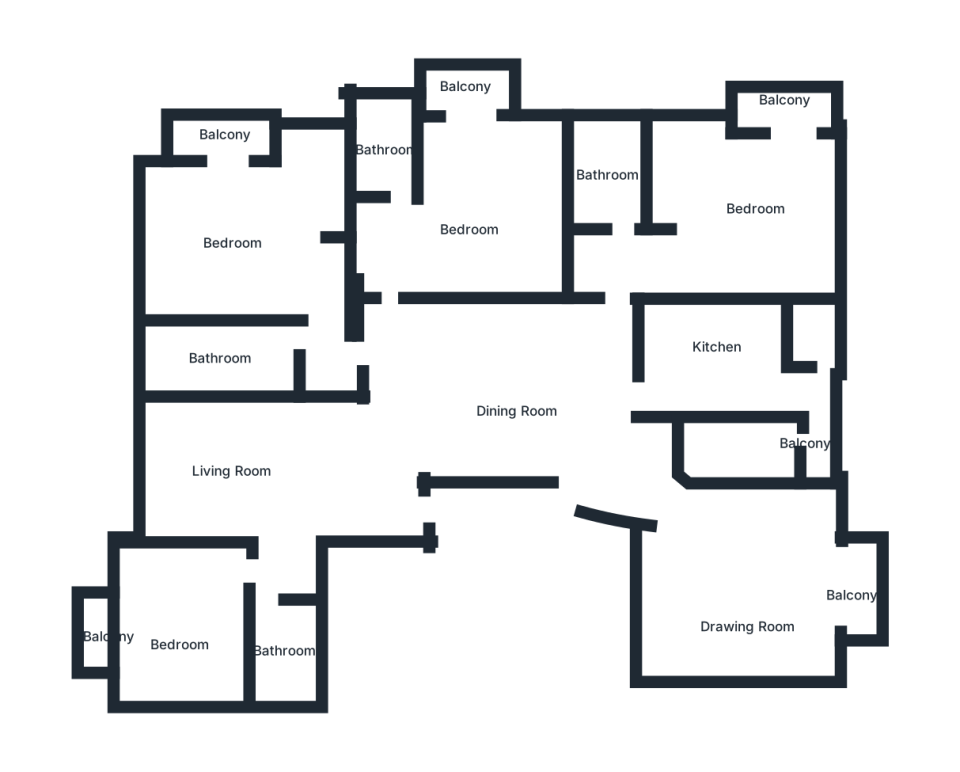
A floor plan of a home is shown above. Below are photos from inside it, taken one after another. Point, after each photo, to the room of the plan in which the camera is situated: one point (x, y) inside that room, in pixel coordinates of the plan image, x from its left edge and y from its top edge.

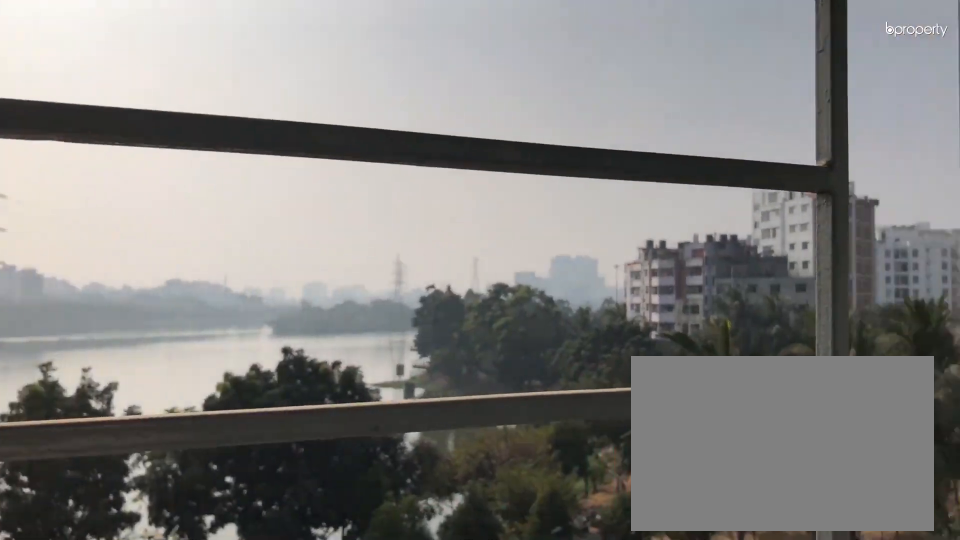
(793, 111)
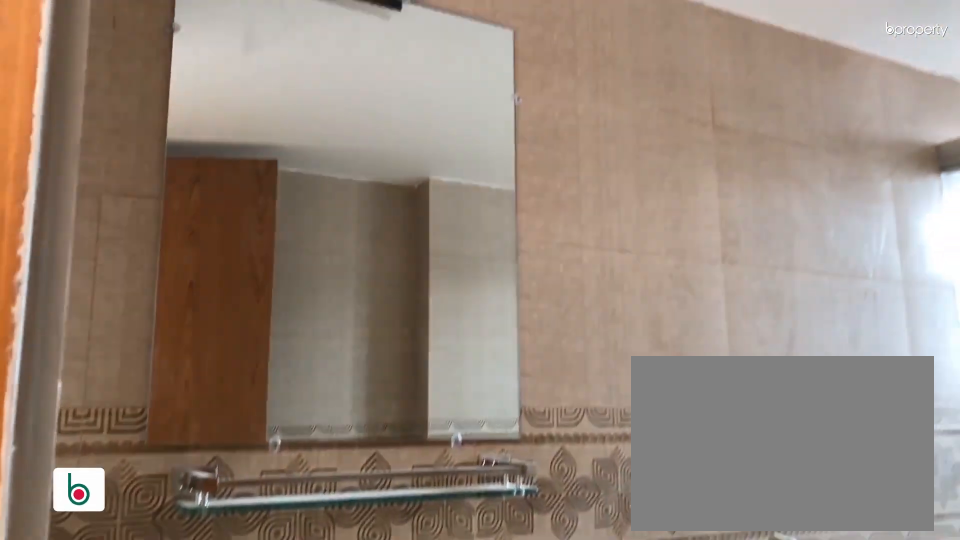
(615, 168)
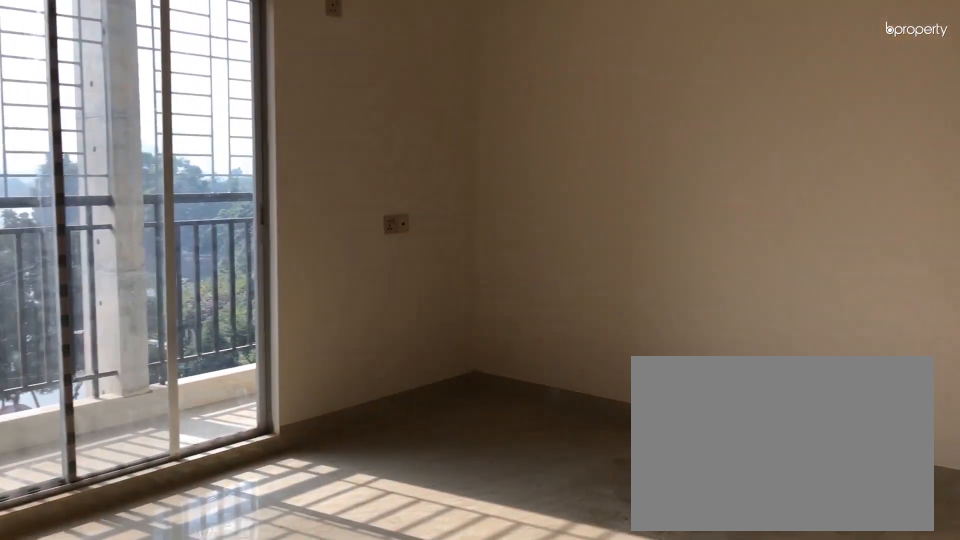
(476, 213)
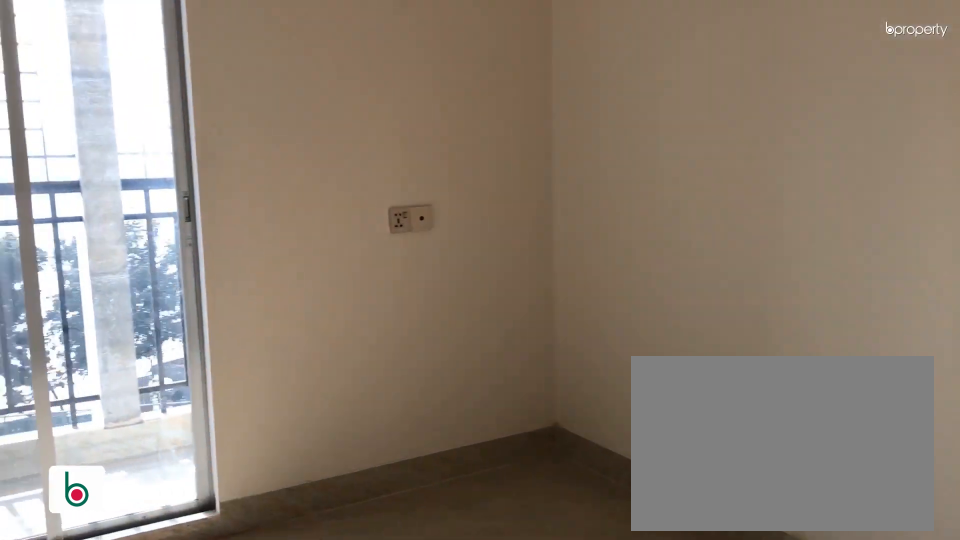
(476, 213)
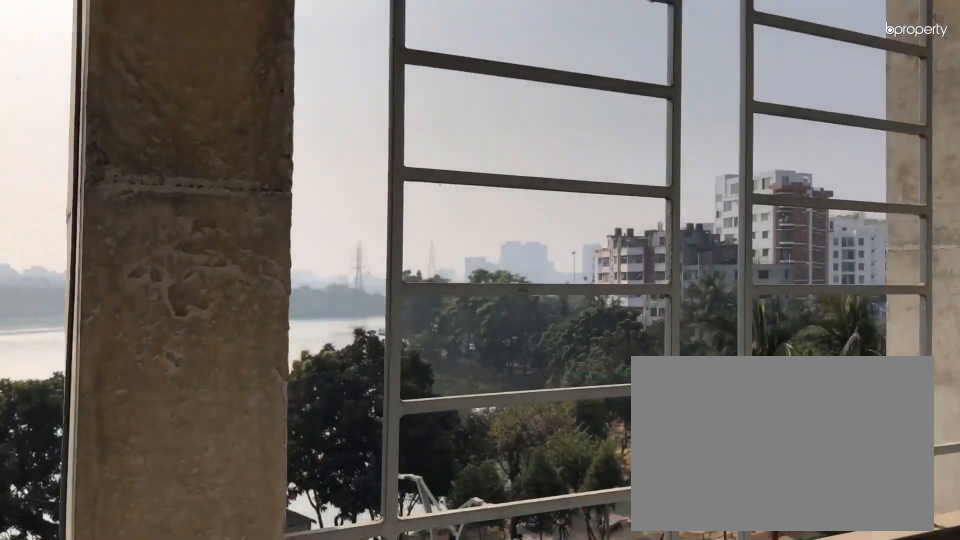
(469, 83)
